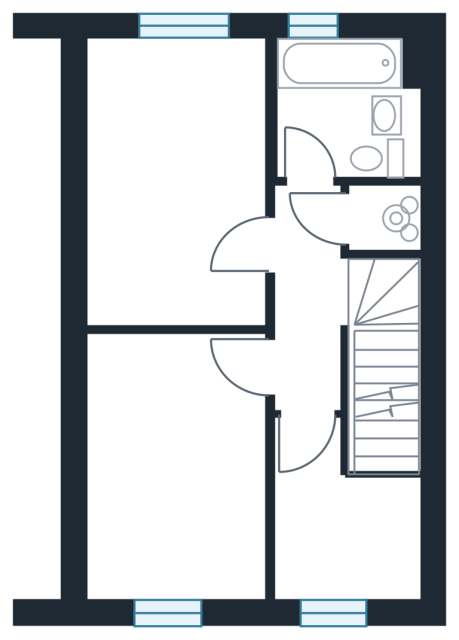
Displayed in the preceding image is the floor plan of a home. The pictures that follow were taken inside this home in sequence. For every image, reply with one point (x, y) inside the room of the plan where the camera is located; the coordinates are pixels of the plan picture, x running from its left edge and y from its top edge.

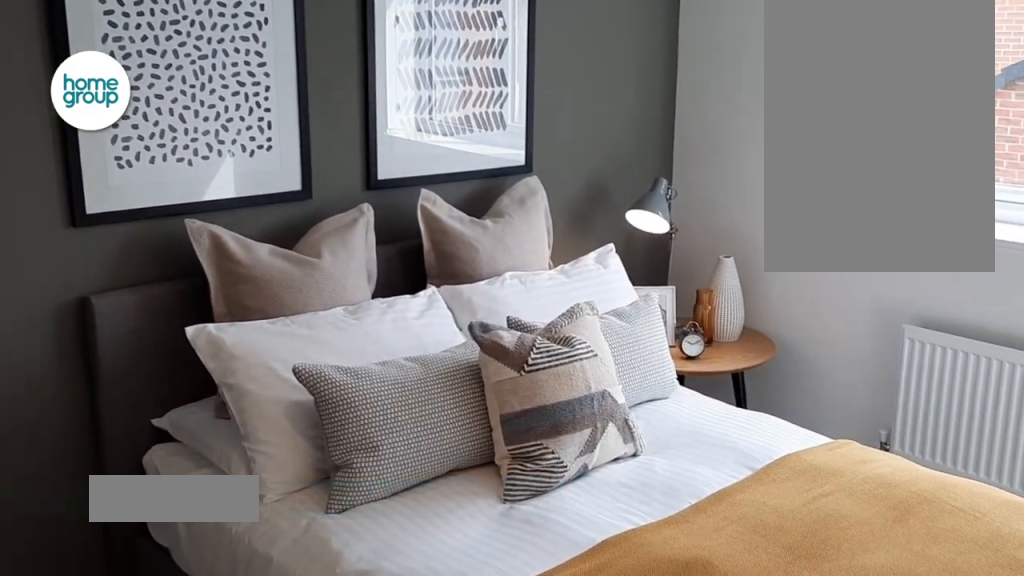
(176, 186)
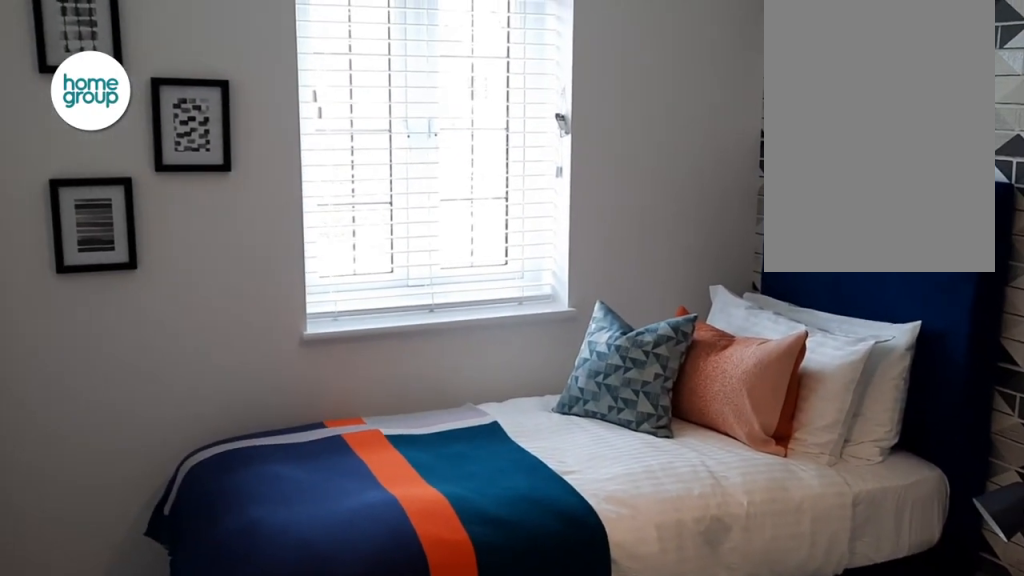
(171, 465)
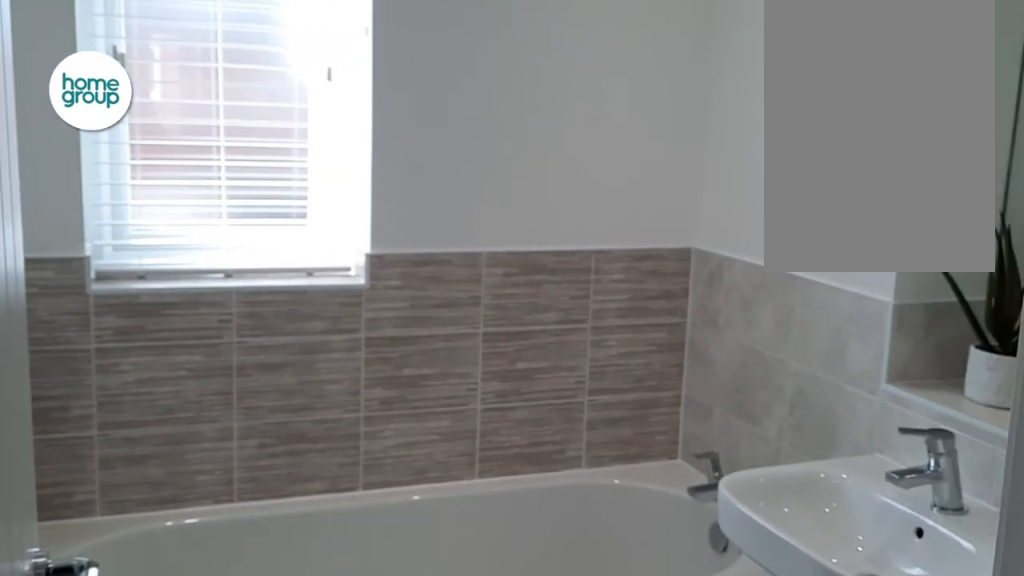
(342, 111)
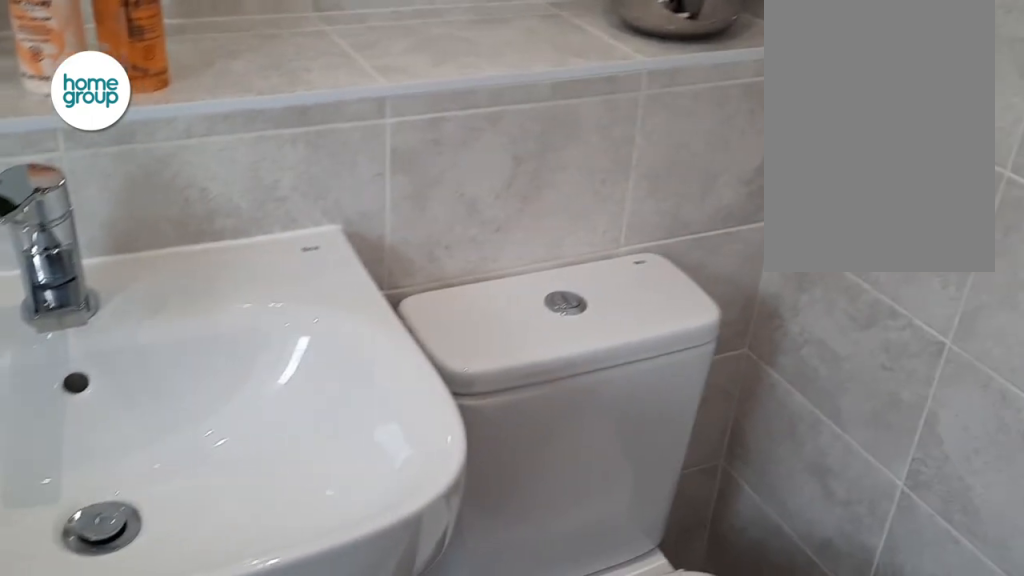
(342, 111)
